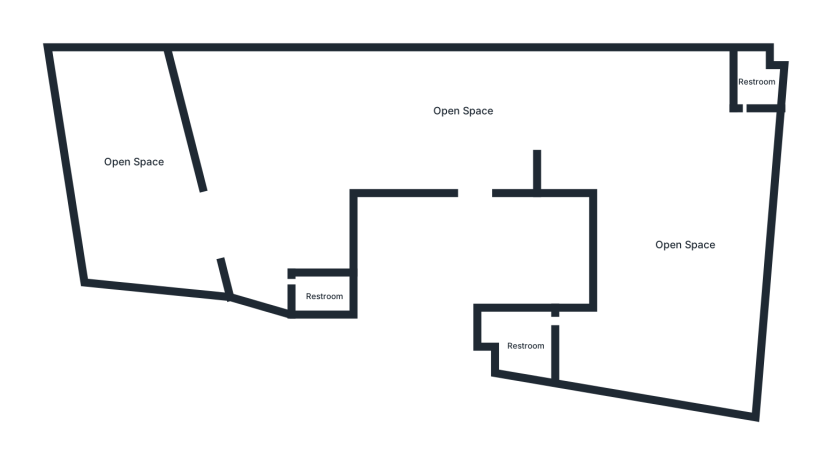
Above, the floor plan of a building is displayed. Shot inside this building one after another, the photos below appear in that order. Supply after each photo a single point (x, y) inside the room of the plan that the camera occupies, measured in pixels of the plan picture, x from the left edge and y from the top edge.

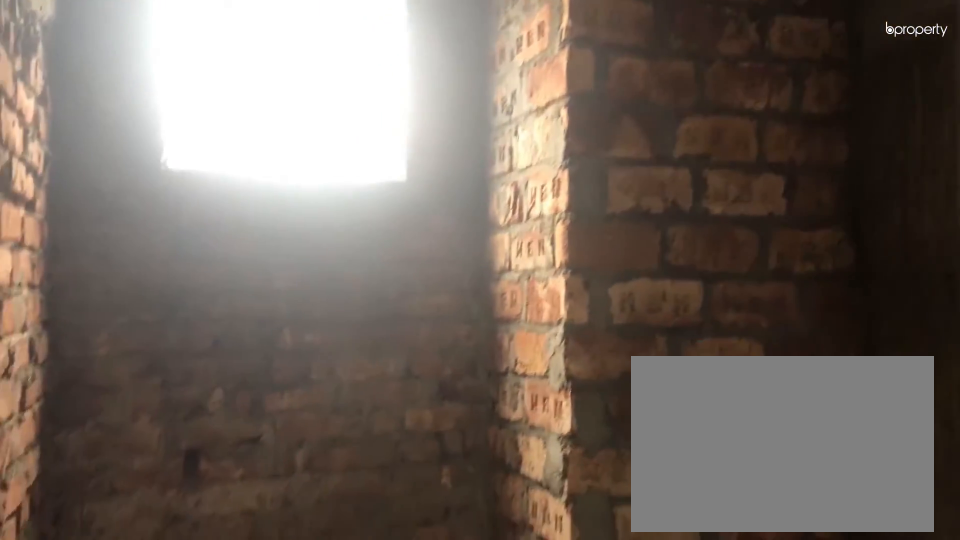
(755, 86)
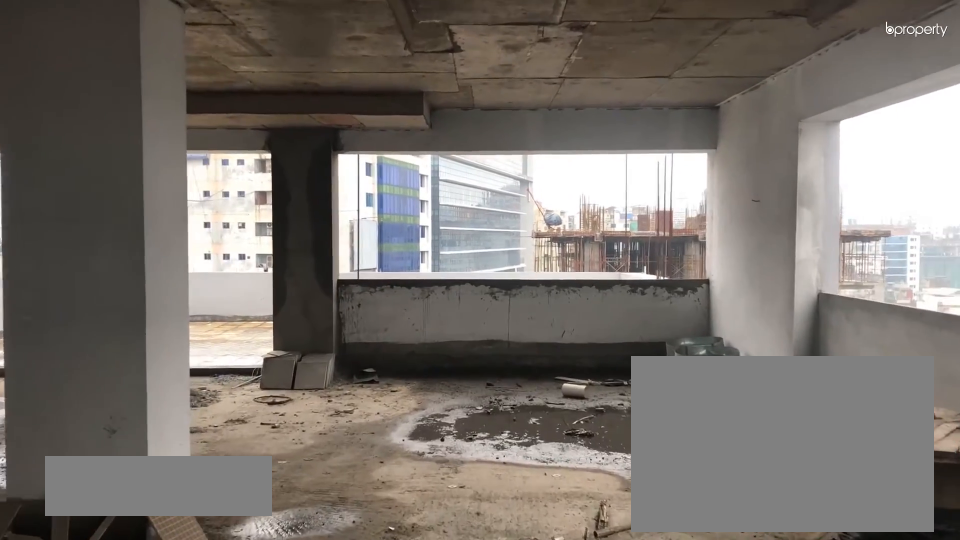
(369, 75)
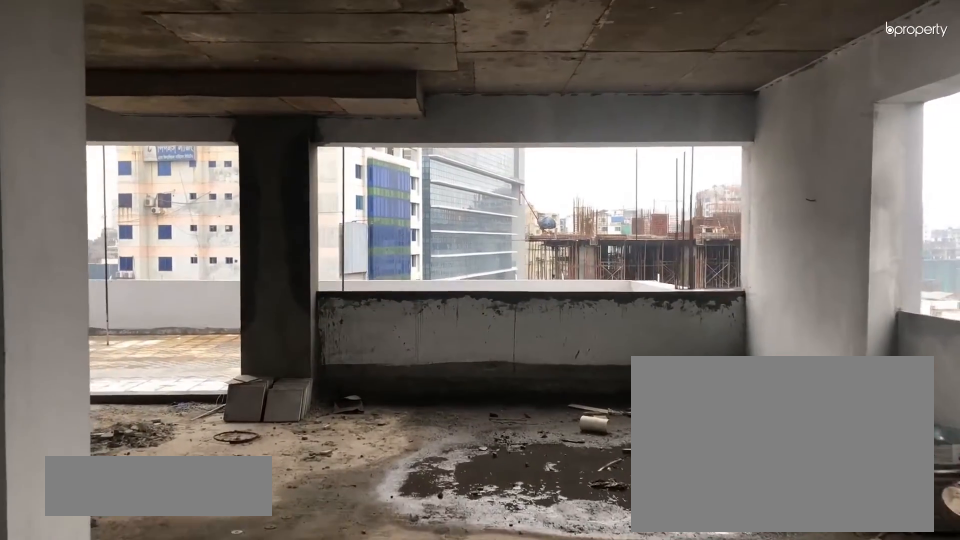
(369, 75)
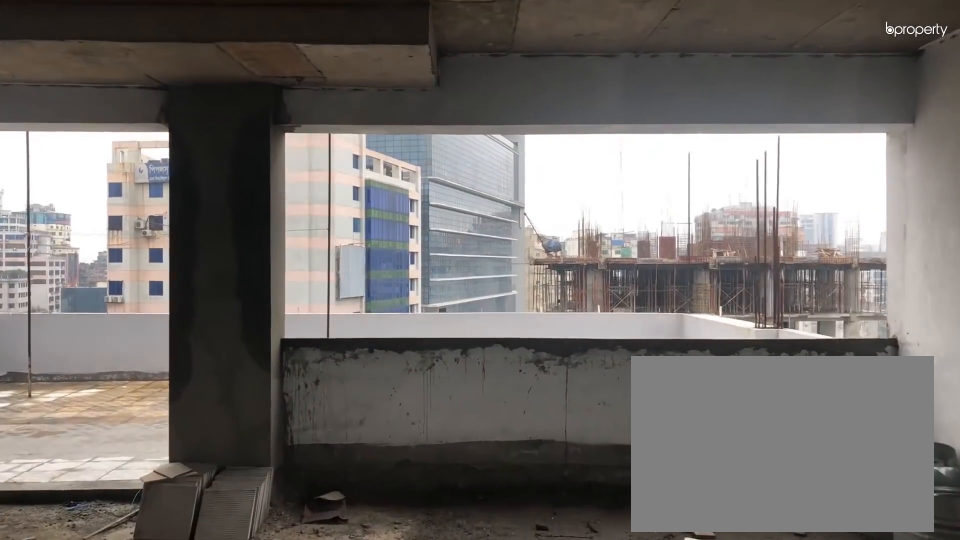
(236, 115)
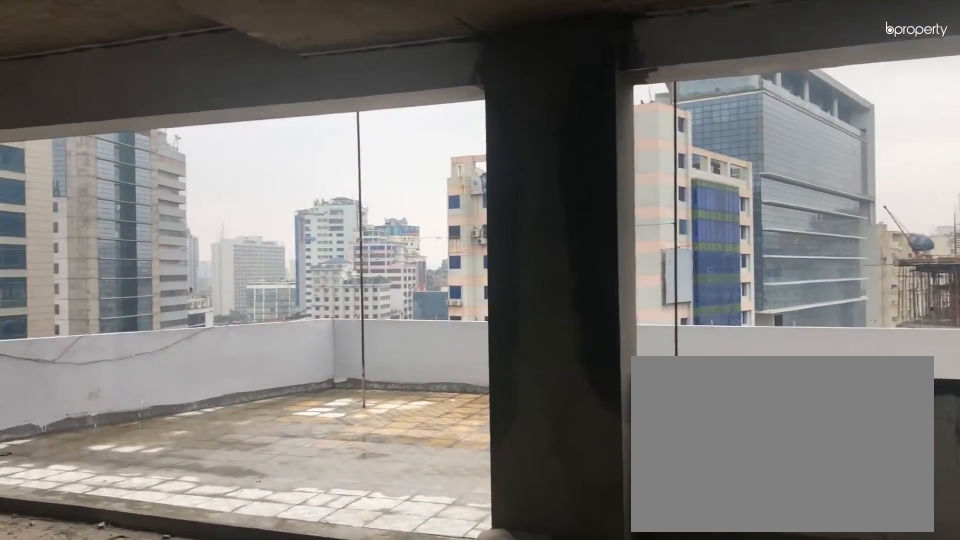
(236, 115)
